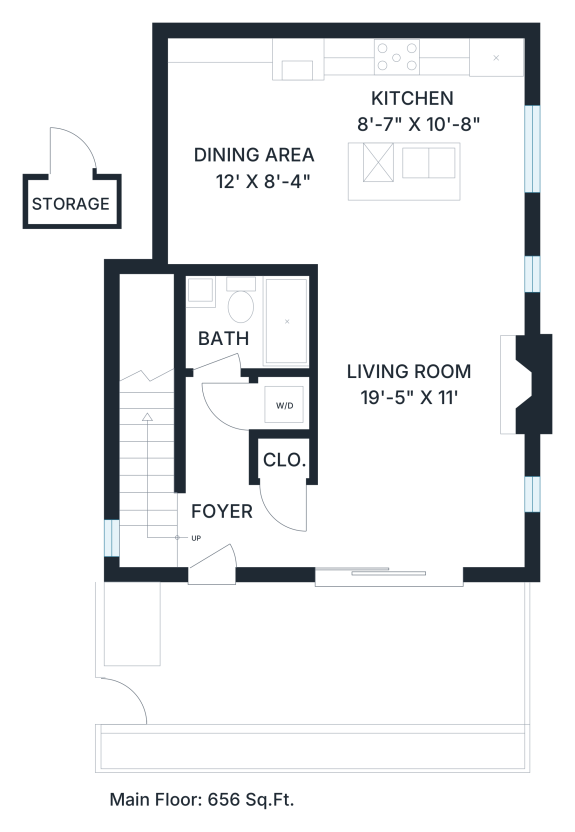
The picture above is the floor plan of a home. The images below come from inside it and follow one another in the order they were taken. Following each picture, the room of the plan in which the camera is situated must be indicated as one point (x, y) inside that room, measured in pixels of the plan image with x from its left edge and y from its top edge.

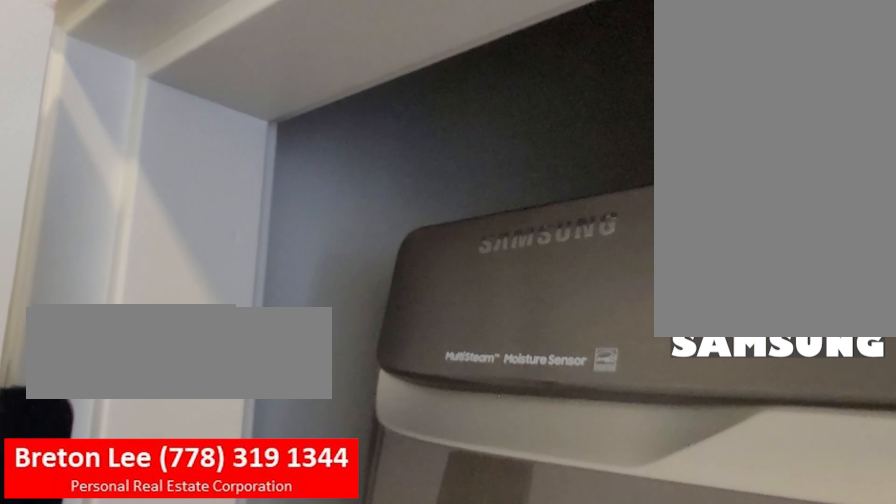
(286, 403)
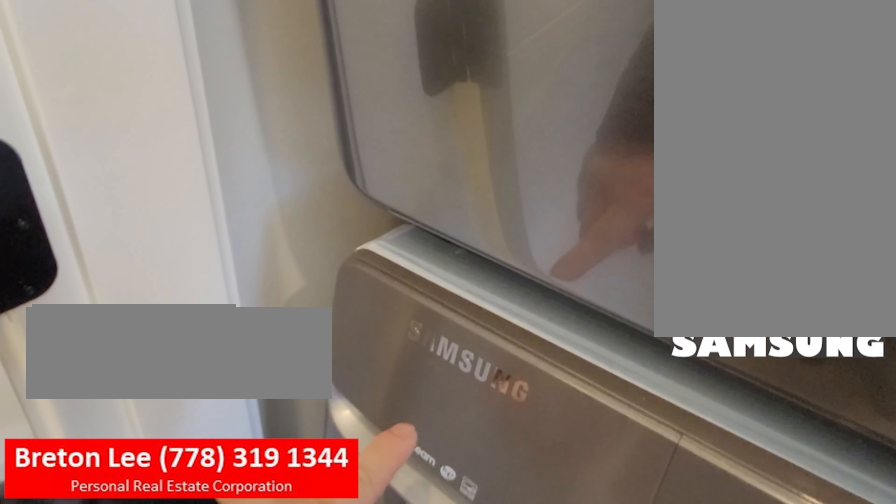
(286, 403)
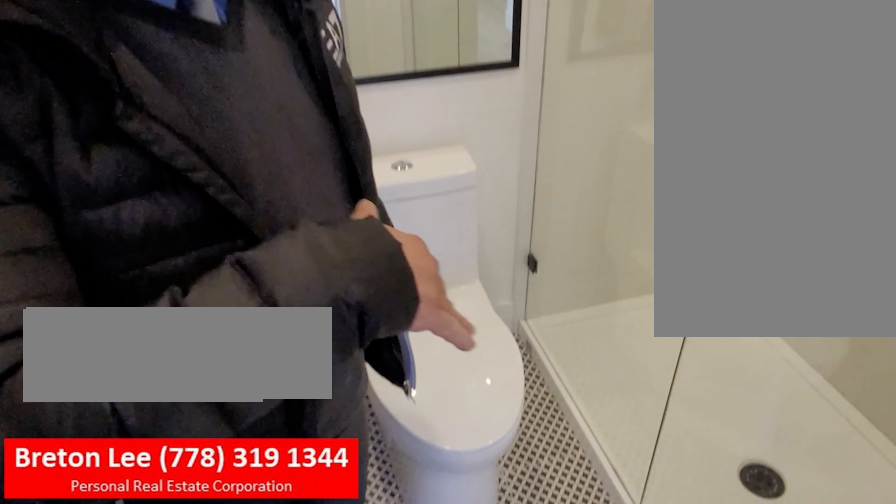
(225, 342)
